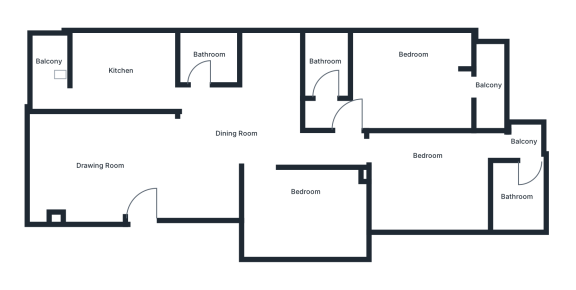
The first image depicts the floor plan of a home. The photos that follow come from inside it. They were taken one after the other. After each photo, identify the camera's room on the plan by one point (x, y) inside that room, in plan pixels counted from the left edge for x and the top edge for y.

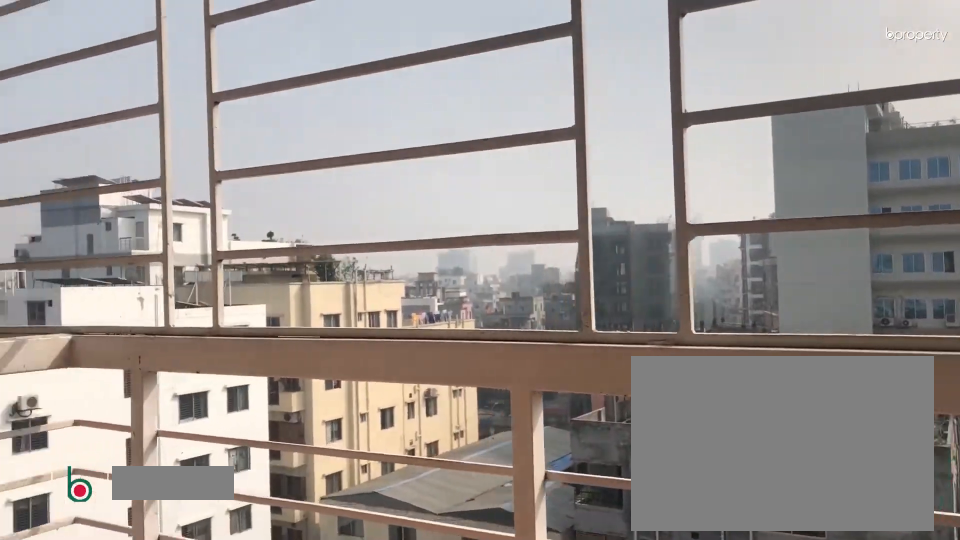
(488, 86)
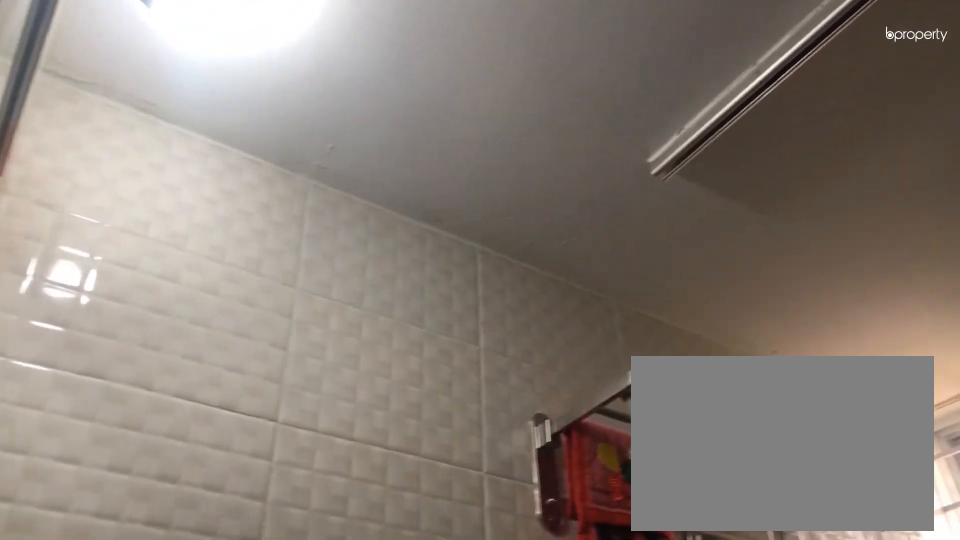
(324, 63)
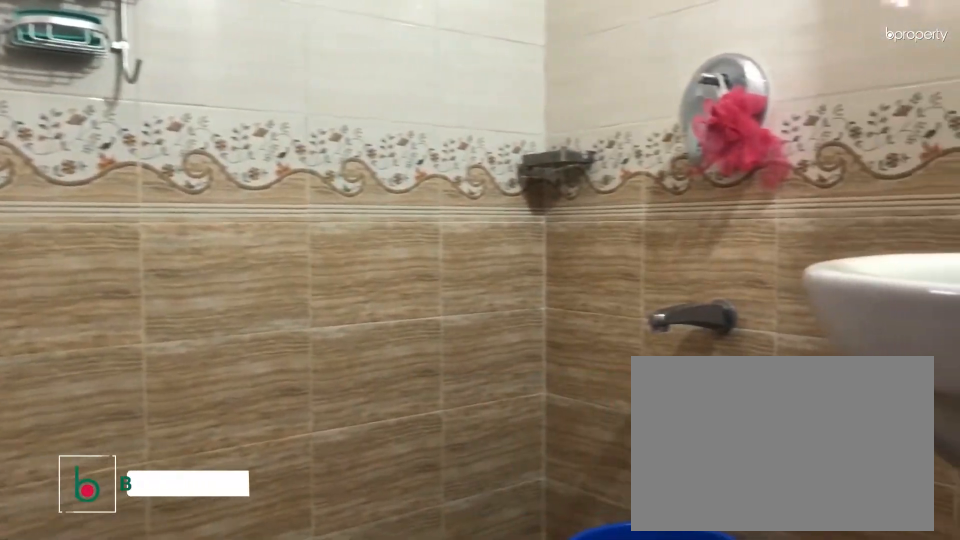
(210, 56)
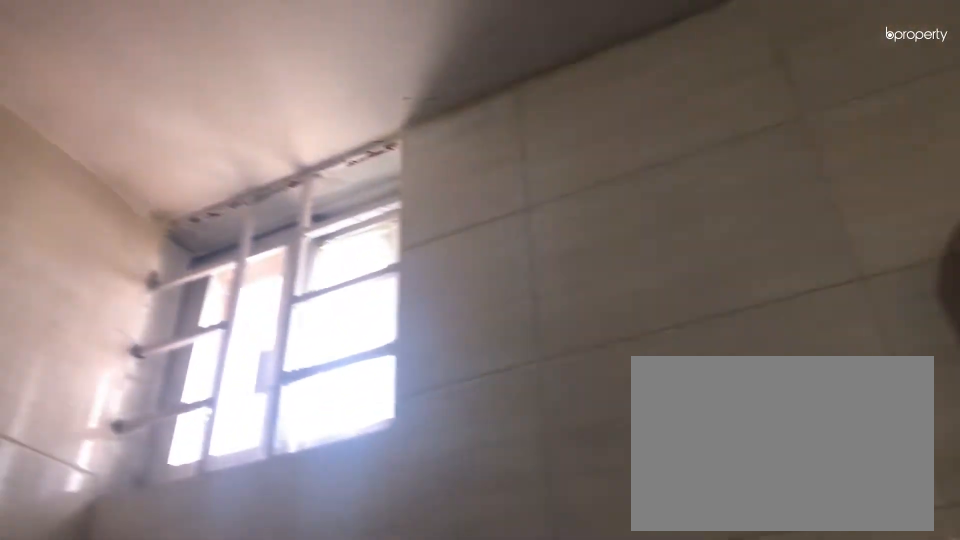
(210, 56)
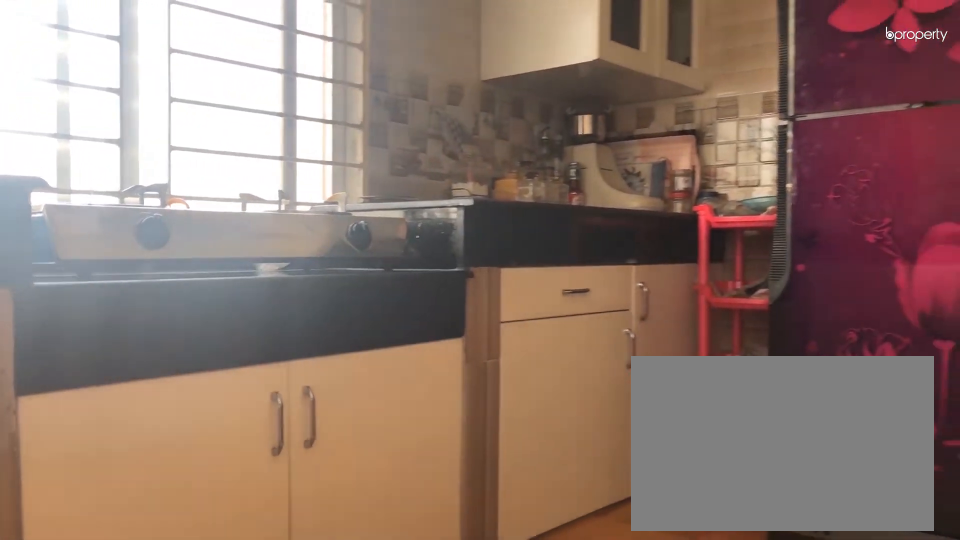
(121, 71)
